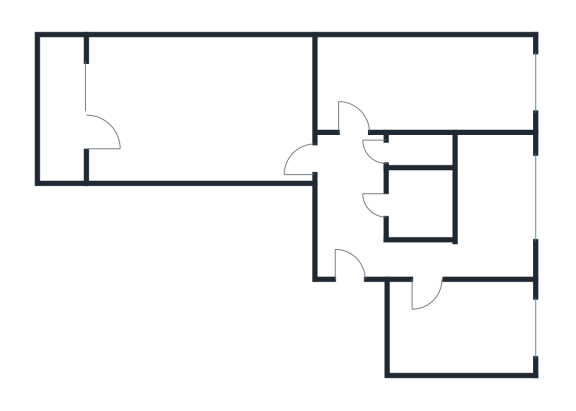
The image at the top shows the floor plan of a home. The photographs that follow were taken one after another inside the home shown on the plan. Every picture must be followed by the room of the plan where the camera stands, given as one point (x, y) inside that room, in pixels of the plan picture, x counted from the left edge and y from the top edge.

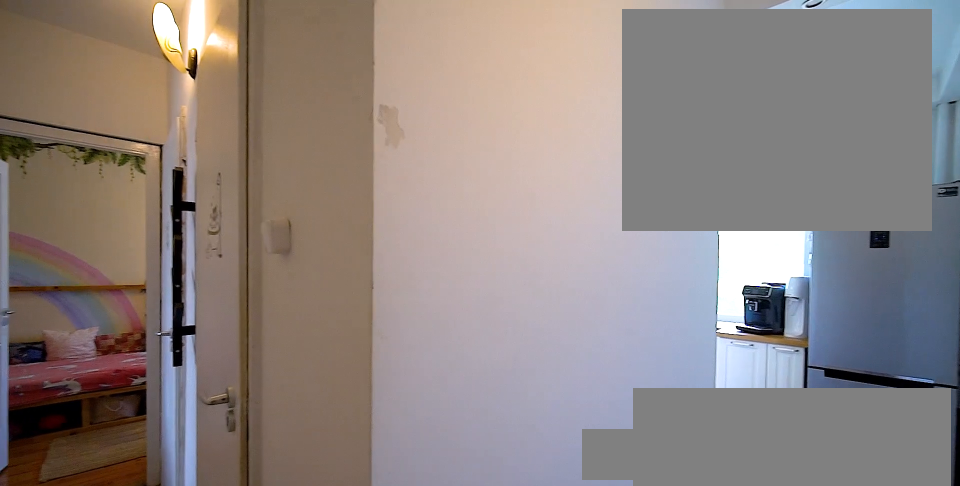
(344, 245)
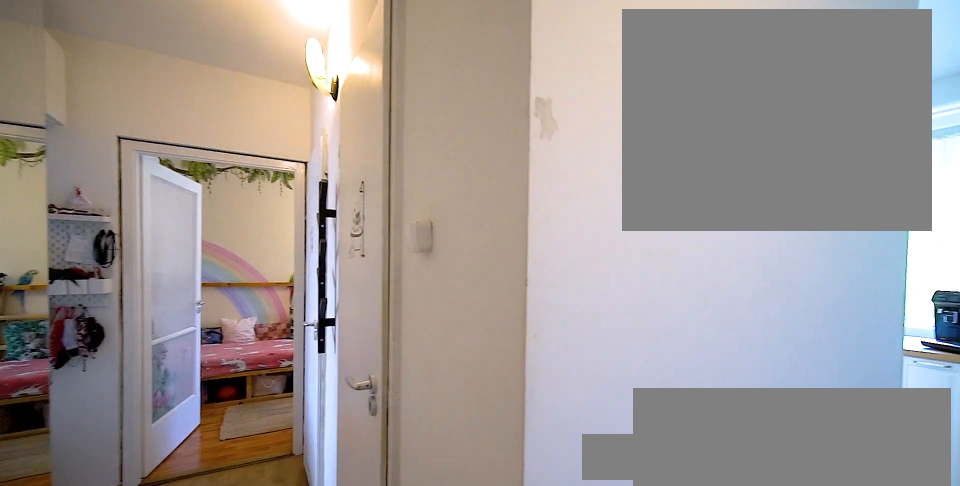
(344, 245)
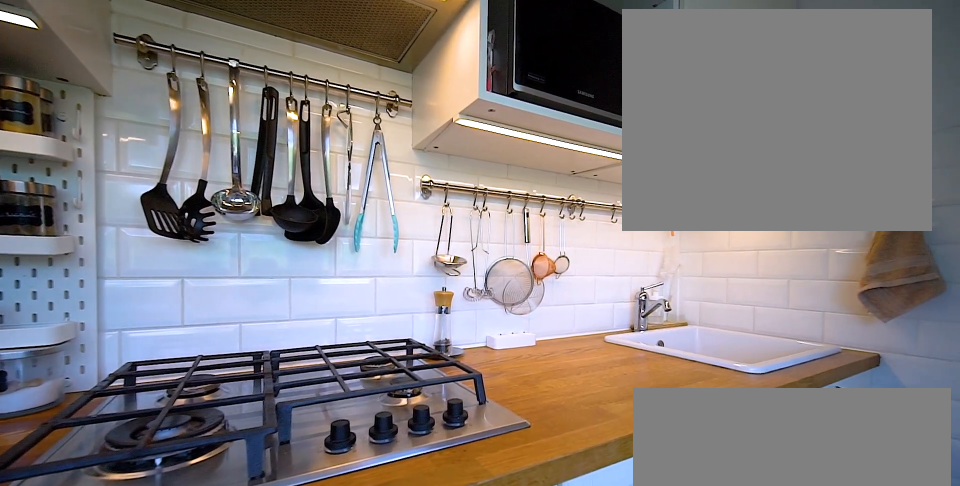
(497, 208)
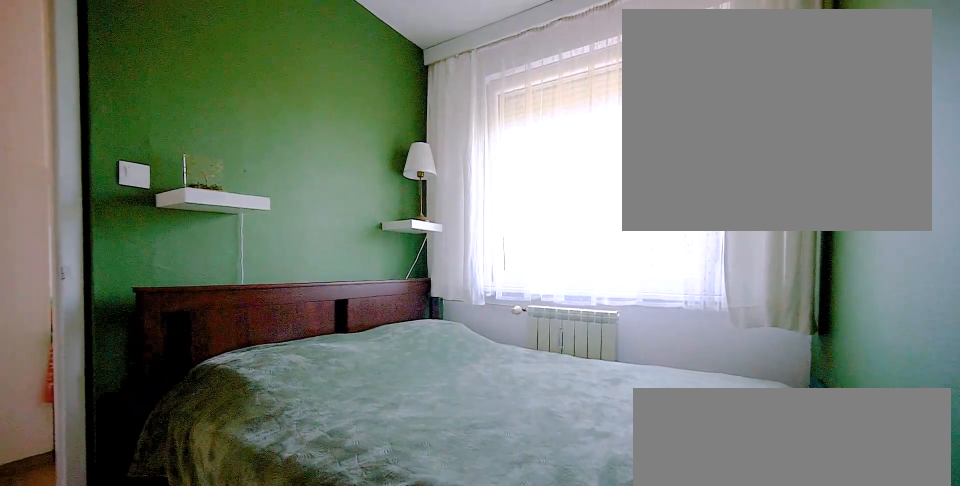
(462, 329)
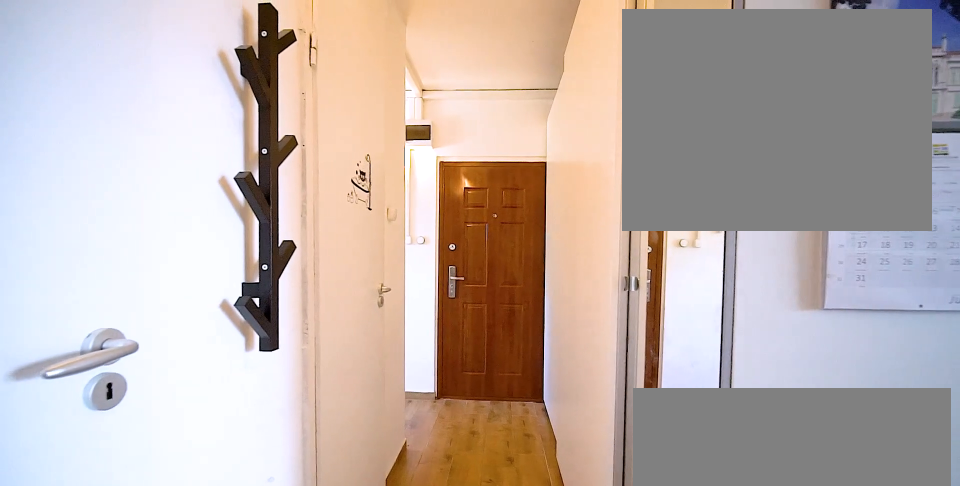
(344, 171)
